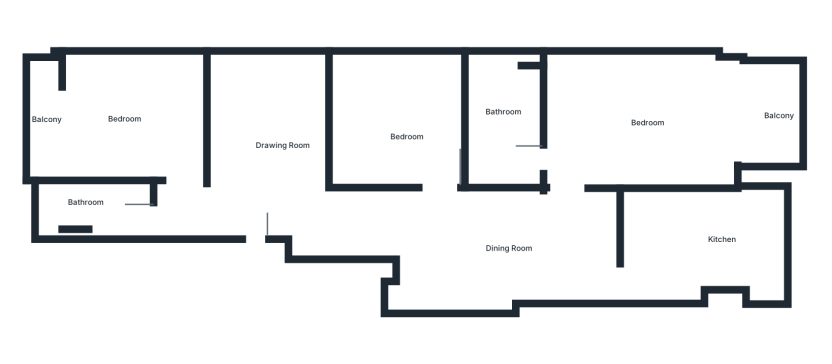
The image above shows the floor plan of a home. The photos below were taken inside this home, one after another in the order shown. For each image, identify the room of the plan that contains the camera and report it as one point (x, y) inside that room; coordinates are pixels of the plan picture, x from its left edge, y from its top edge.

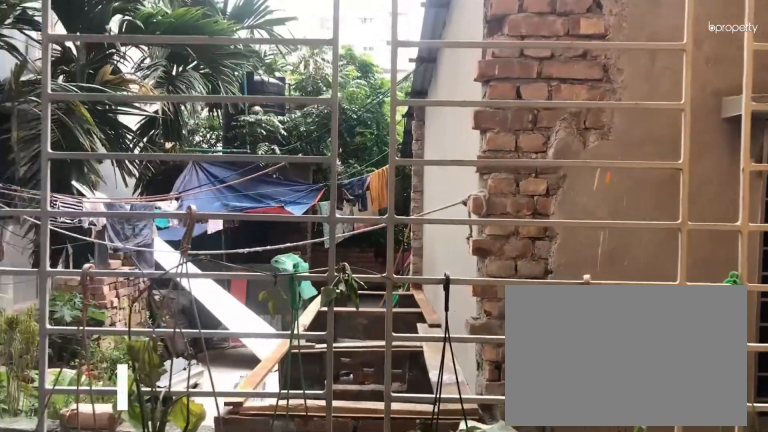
(42, 112)
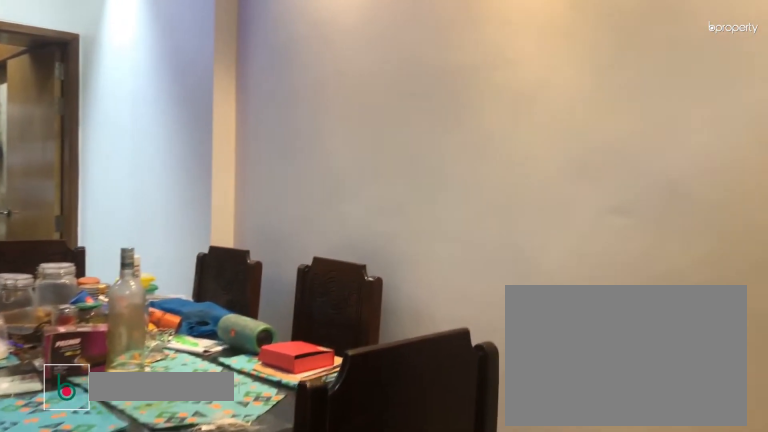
(476, 245)
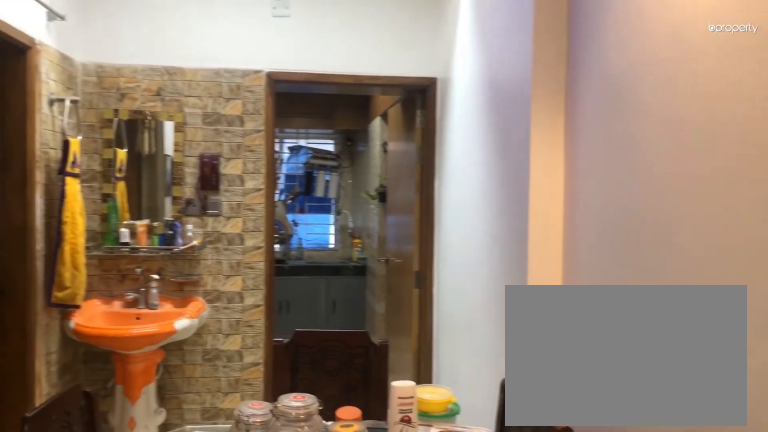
(476, 245)
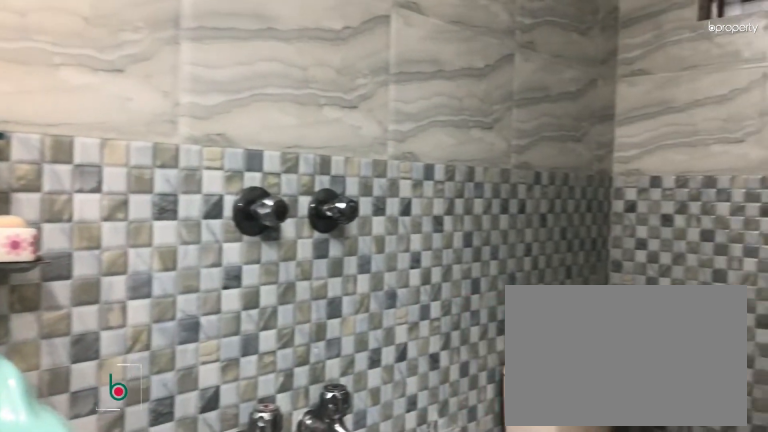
(508, 143)
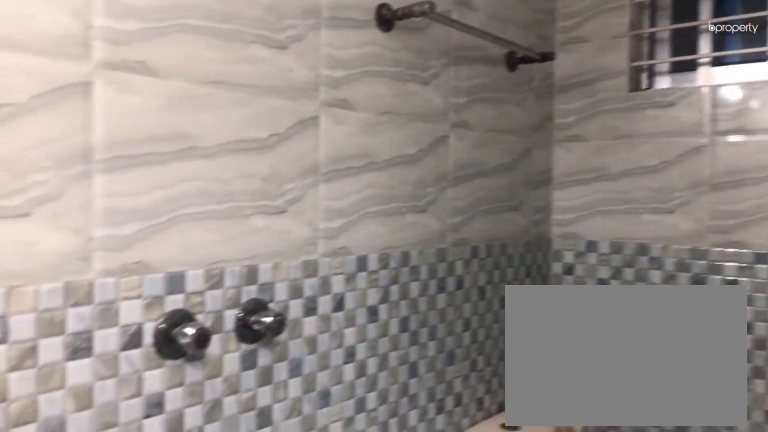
(508, 143)
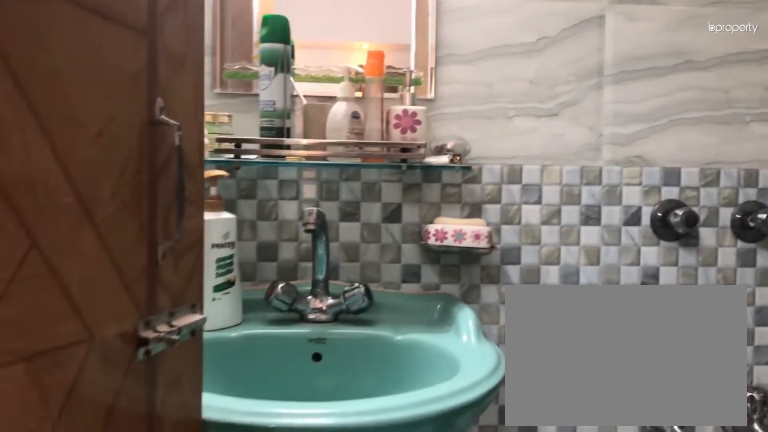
(508, 143)
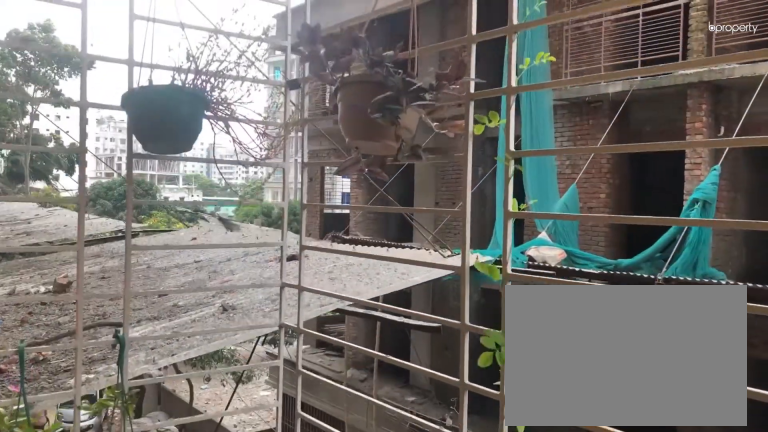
(767, 115)
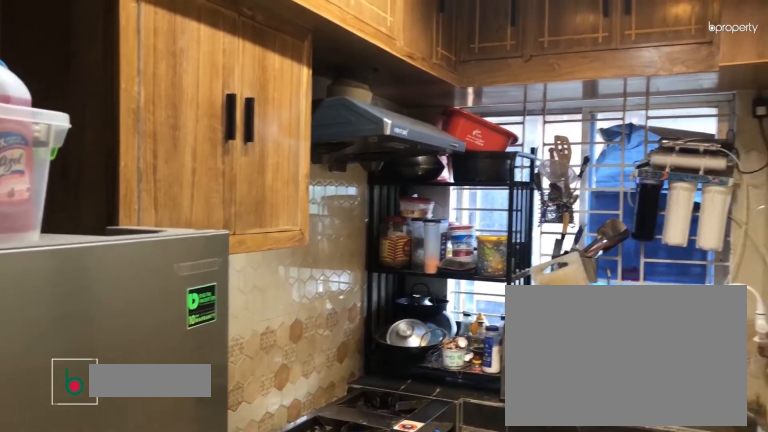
(700, 244)
